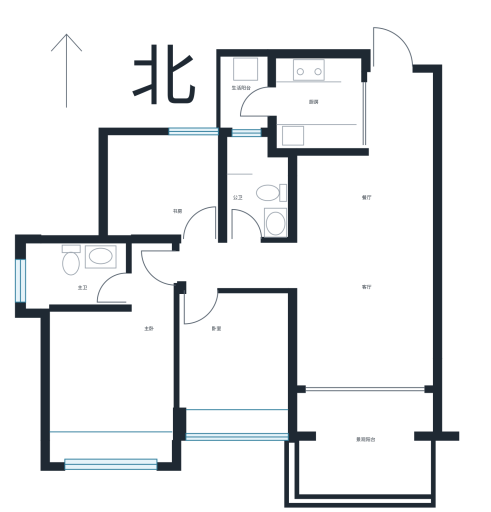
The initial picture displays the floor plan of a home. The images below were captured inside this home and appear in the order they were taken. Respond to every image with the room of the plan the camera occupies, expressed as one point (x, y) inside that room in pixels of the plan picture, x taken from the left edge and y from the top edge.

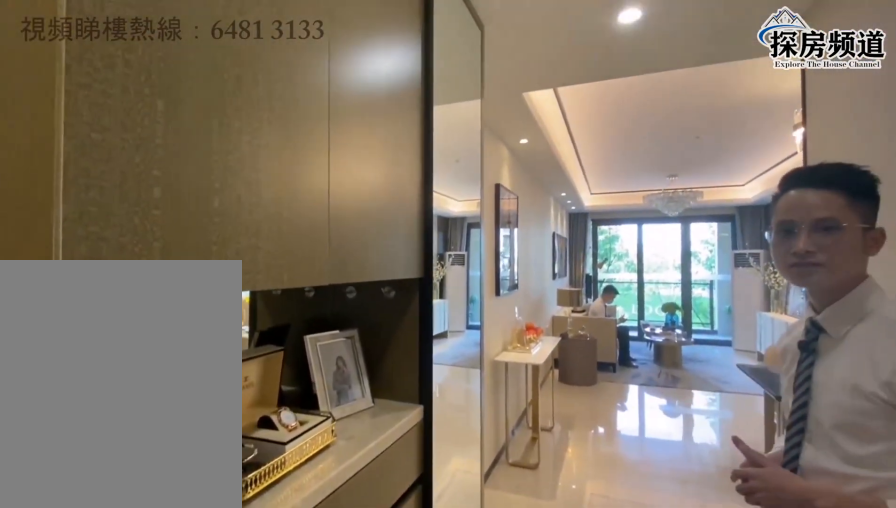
(392, 97)
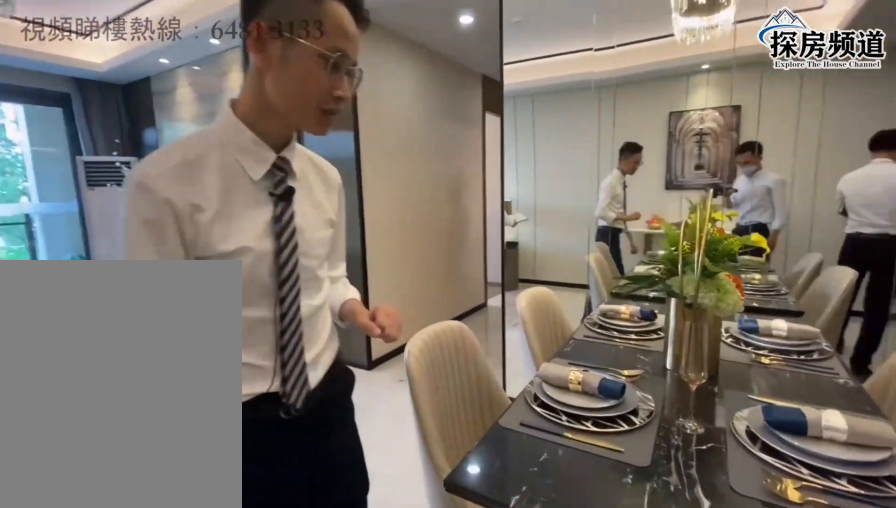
(333, 208)
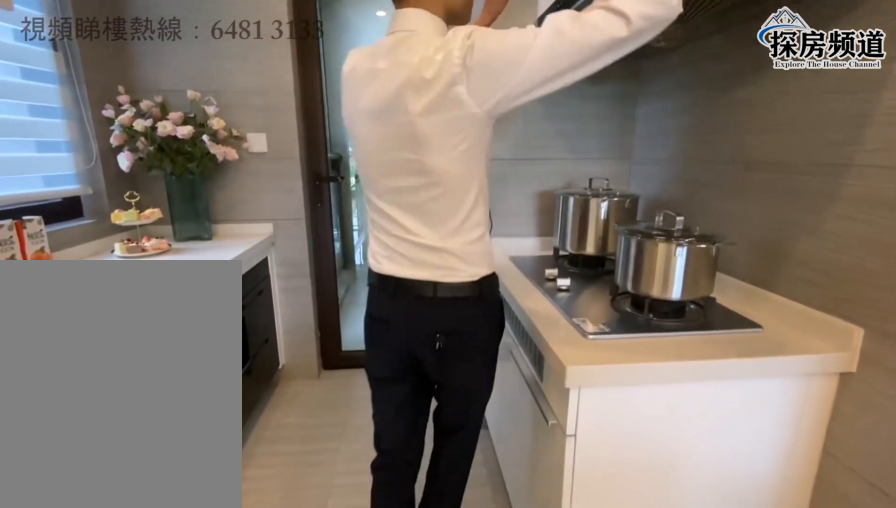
(331, 113)
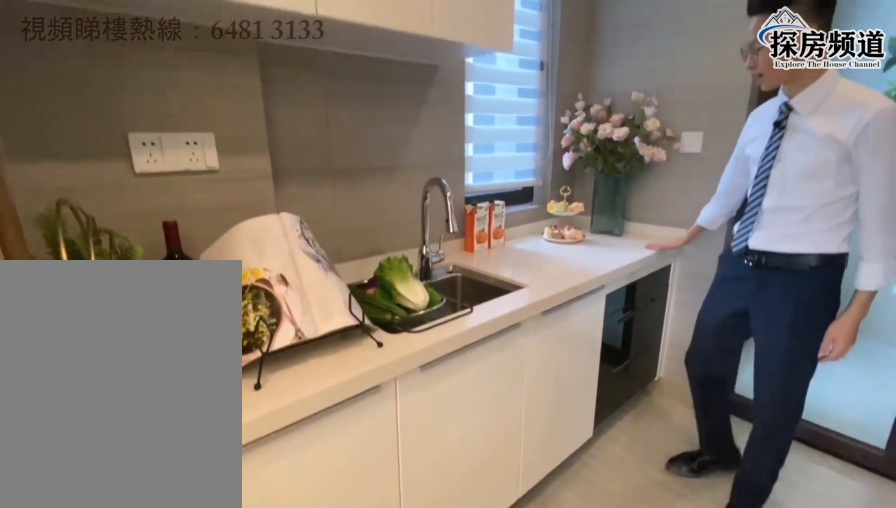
(330, 116)
